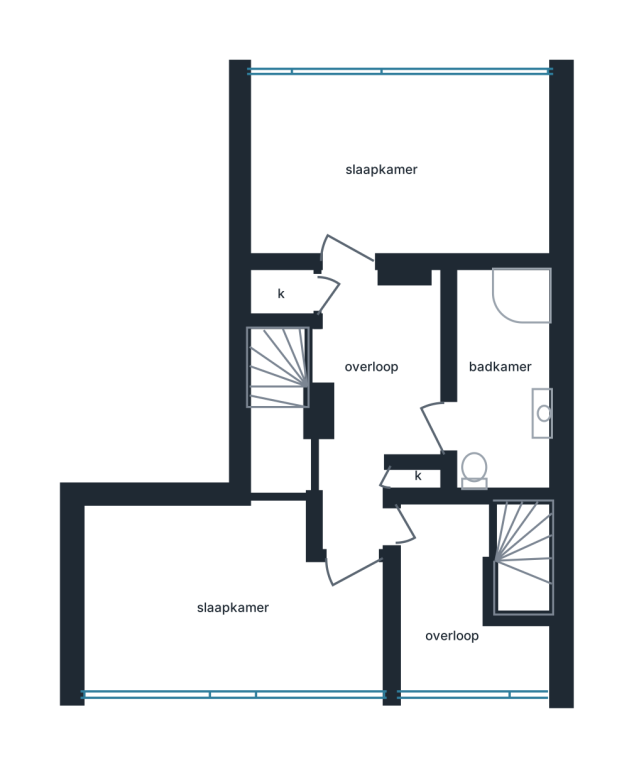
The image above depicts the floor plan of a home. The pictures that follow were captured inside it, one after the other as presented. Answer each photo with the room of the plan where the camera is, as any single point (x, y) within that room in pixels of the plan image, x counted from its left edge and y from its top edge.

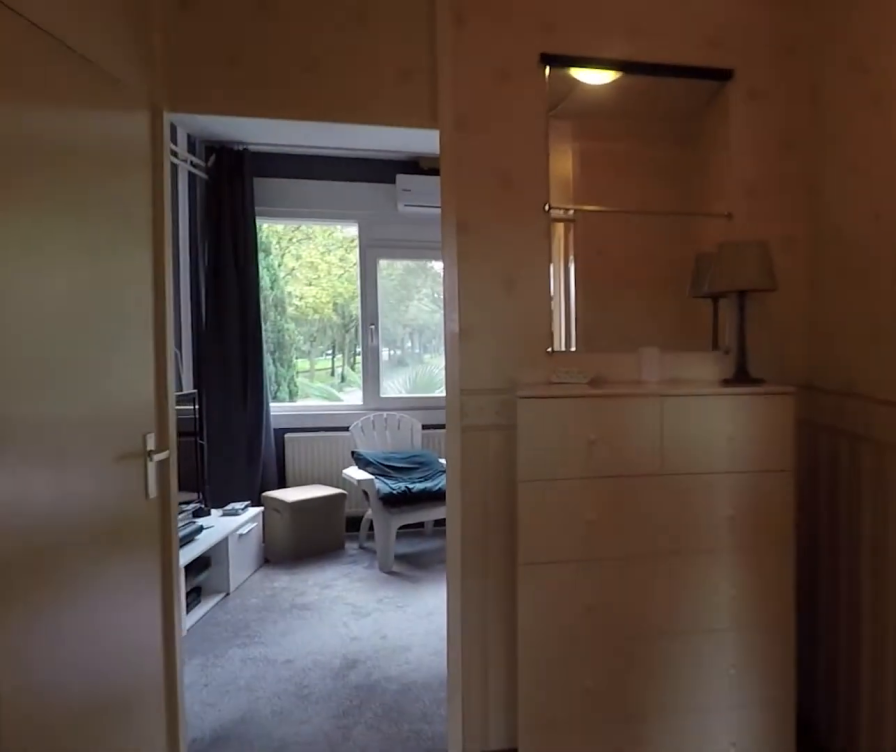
(374, 394)
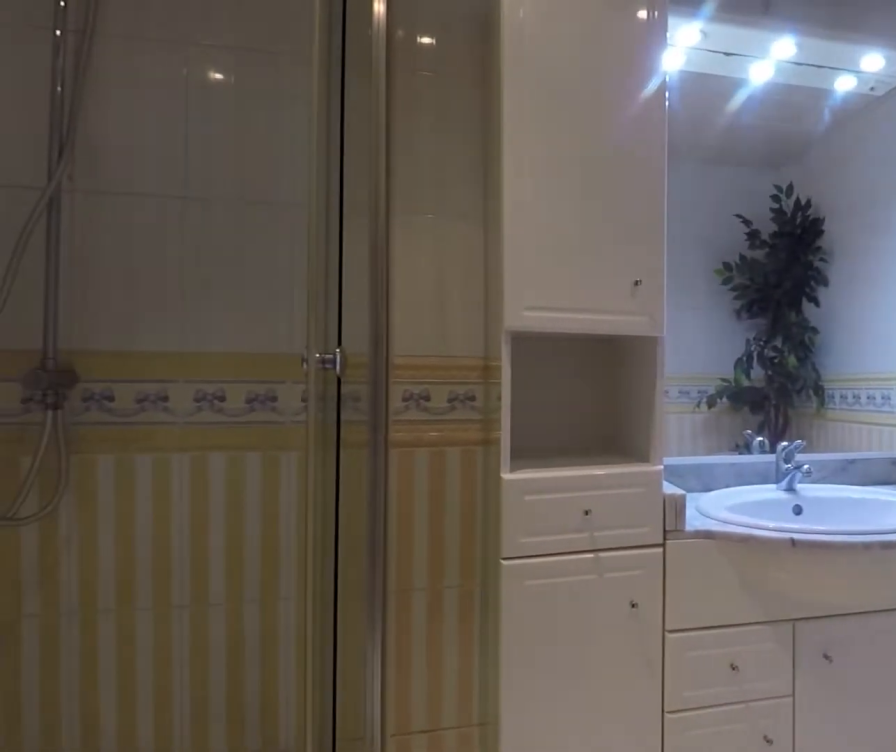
(519, 475)
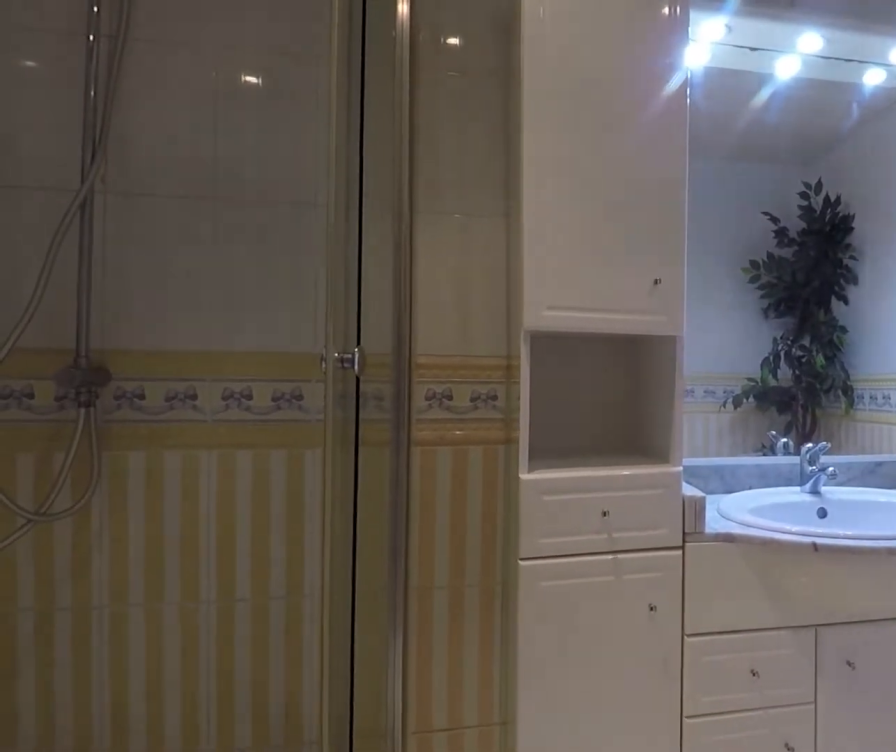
(519, 475)
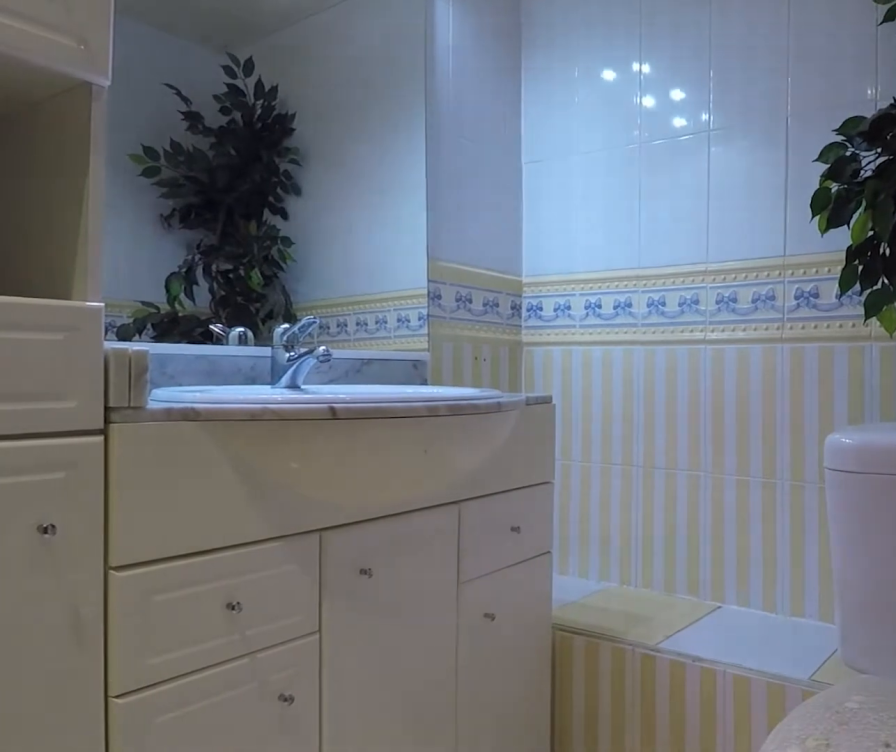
(483, 385)
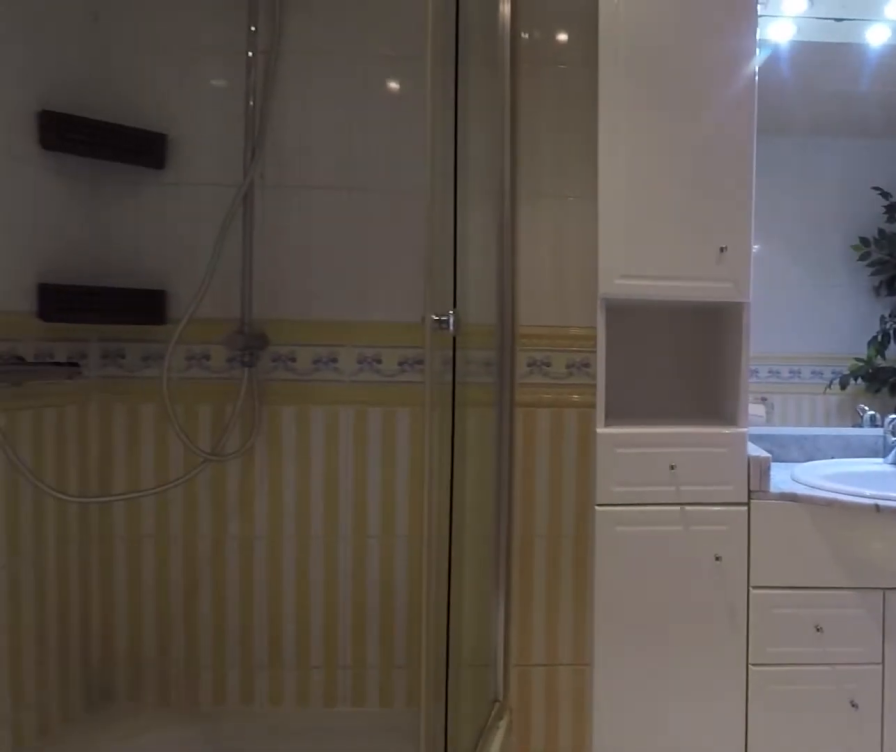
(521, 475)
